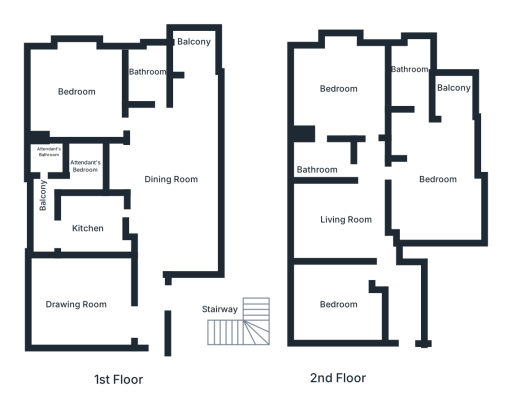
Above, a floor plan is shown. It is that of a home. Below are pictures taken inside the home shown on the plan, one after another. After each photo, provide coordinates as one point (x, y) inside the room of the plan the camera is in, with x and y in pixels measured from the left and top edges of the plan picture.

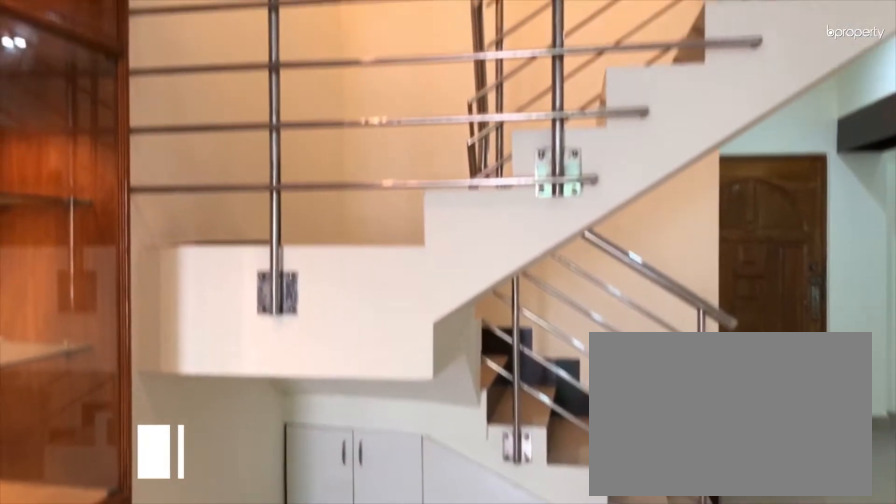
(212, 329)
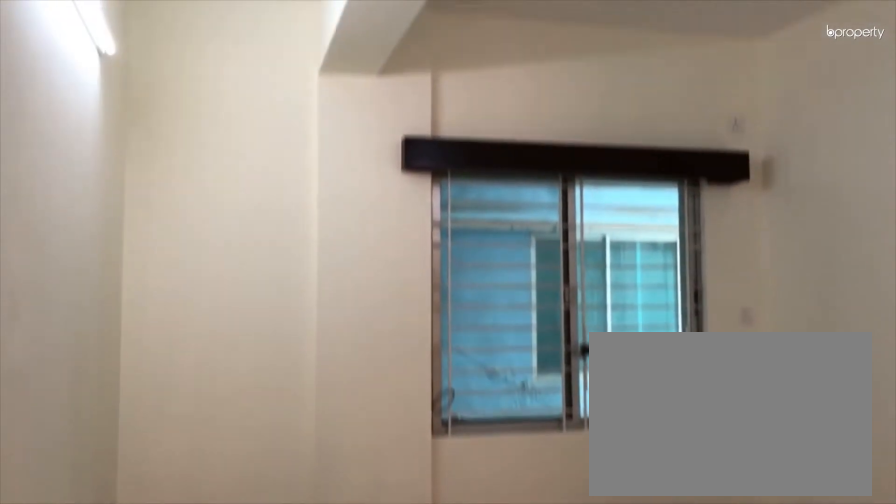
(339, 214)
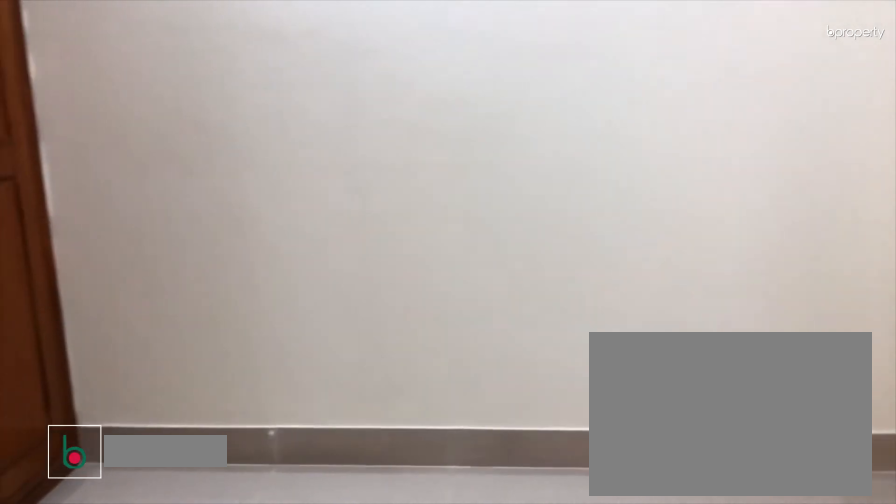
(334, 305)
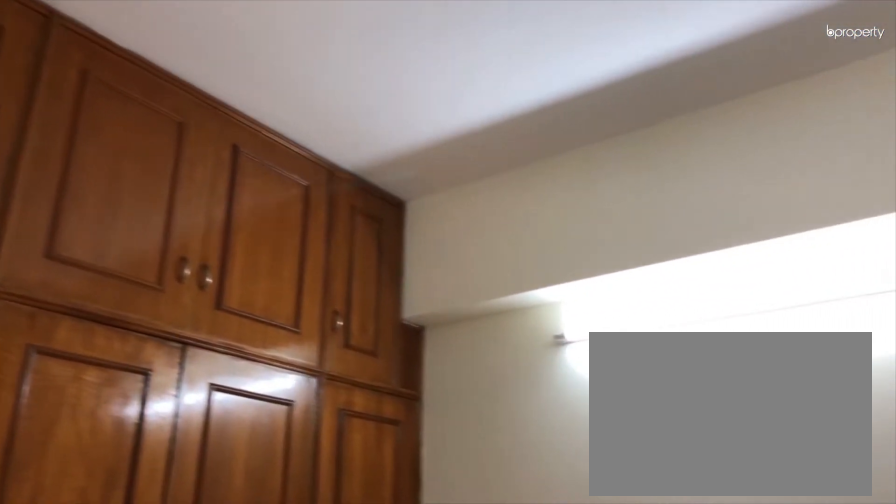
(335, 305)
